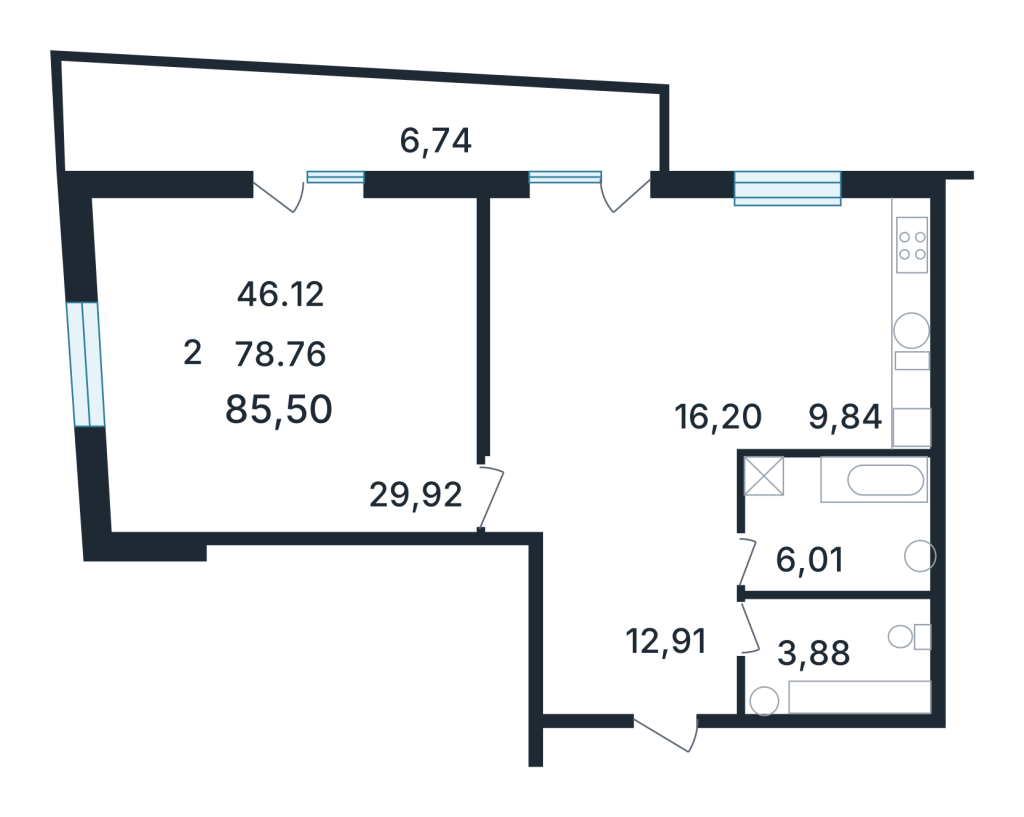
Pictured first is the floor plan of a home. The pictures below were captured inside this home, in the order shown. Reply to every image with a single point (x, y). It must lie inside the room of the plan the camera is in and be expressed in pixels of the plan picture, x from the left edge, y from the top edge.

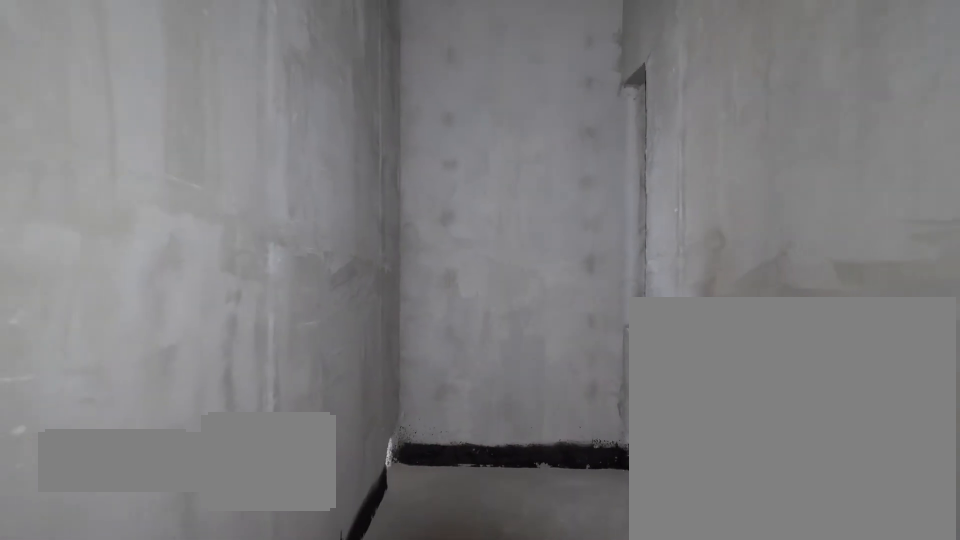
(829, 644)
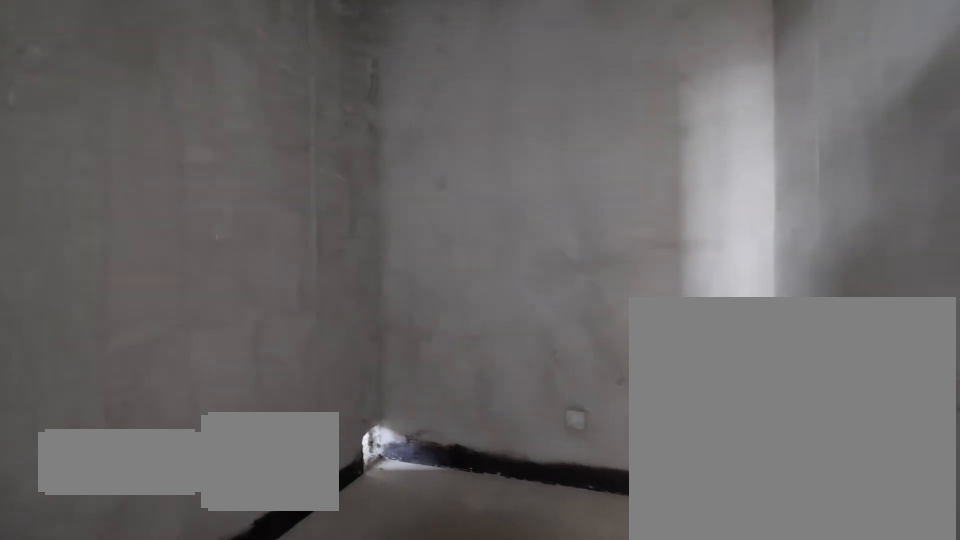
(837, 523)
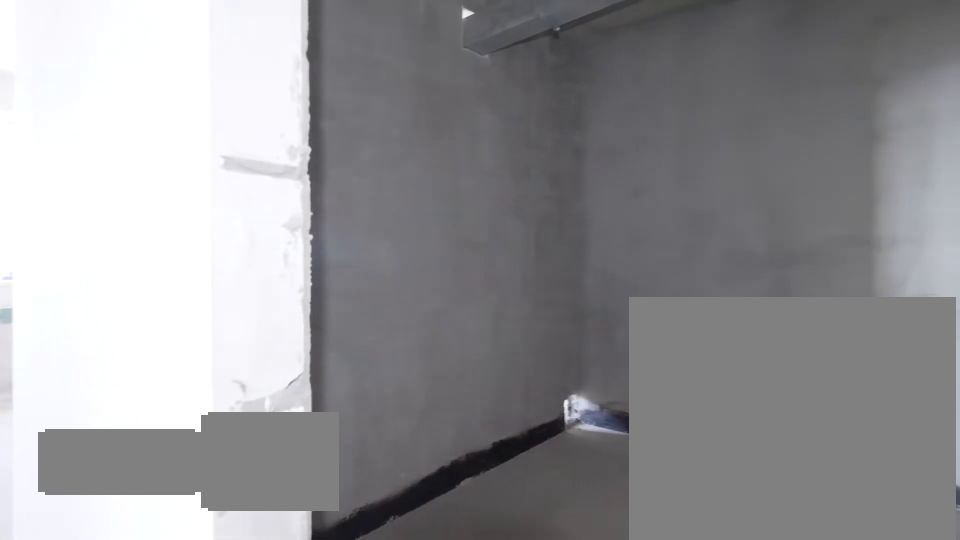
(837, 523)
